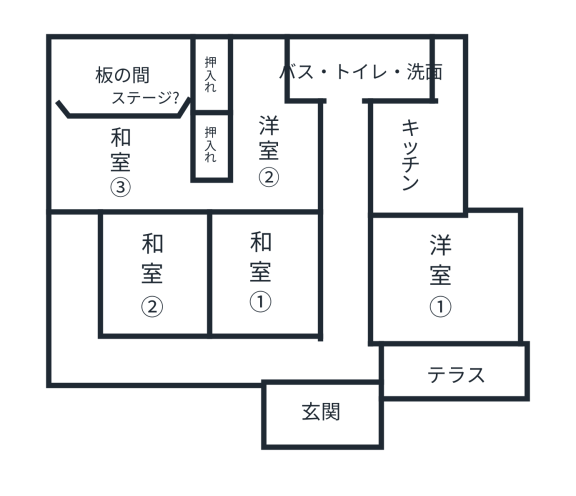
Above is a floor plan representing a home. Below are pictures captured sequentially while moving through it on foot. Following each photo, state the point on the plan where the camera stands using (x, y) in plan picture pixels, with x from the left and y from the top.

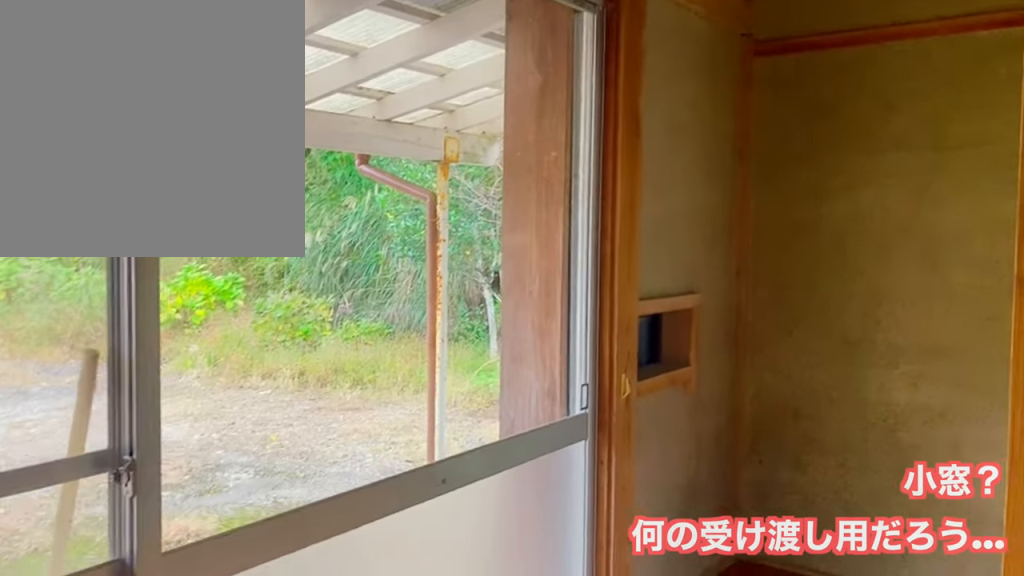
(121, 340)
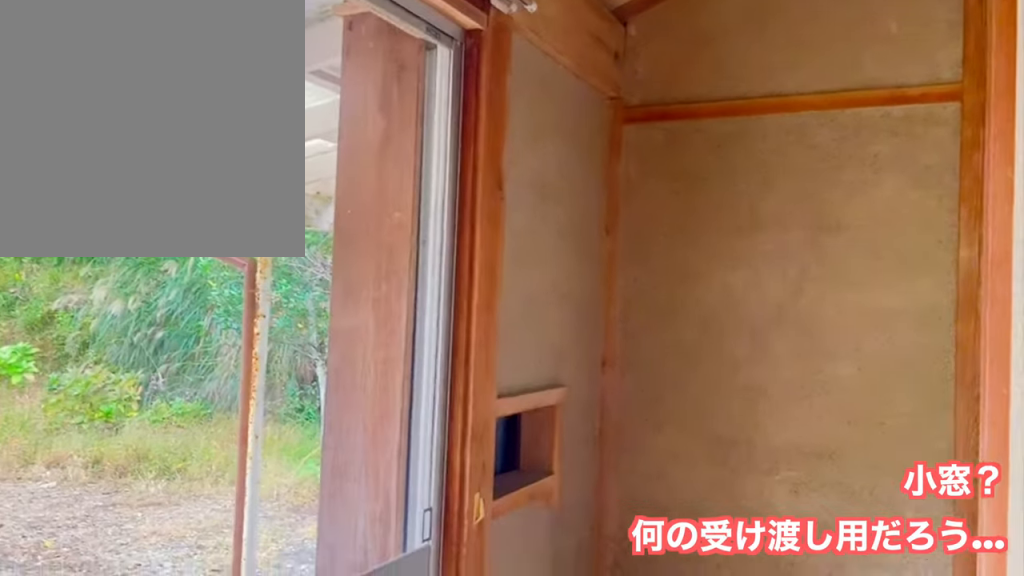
(119, 346)
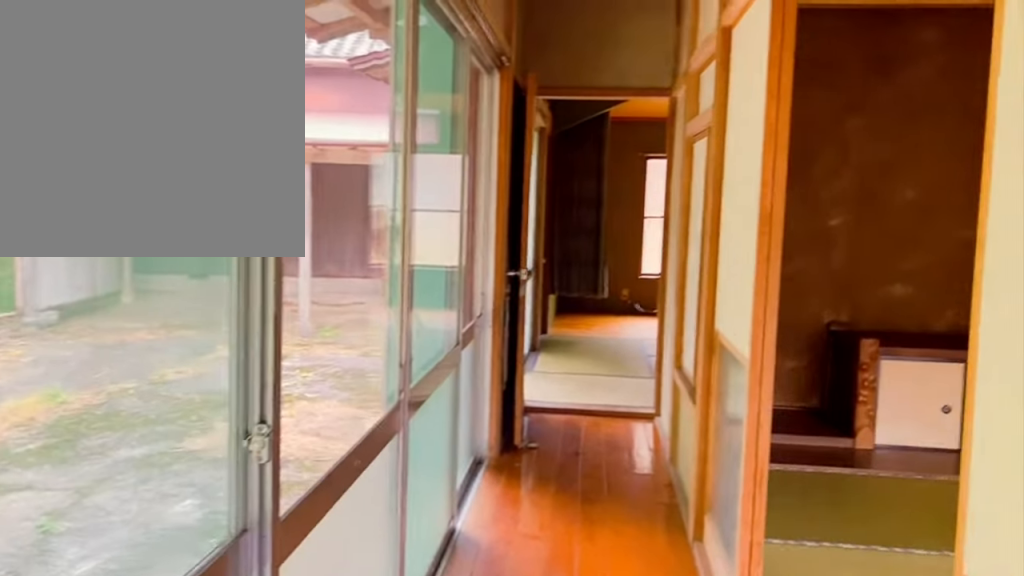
(73, 329)
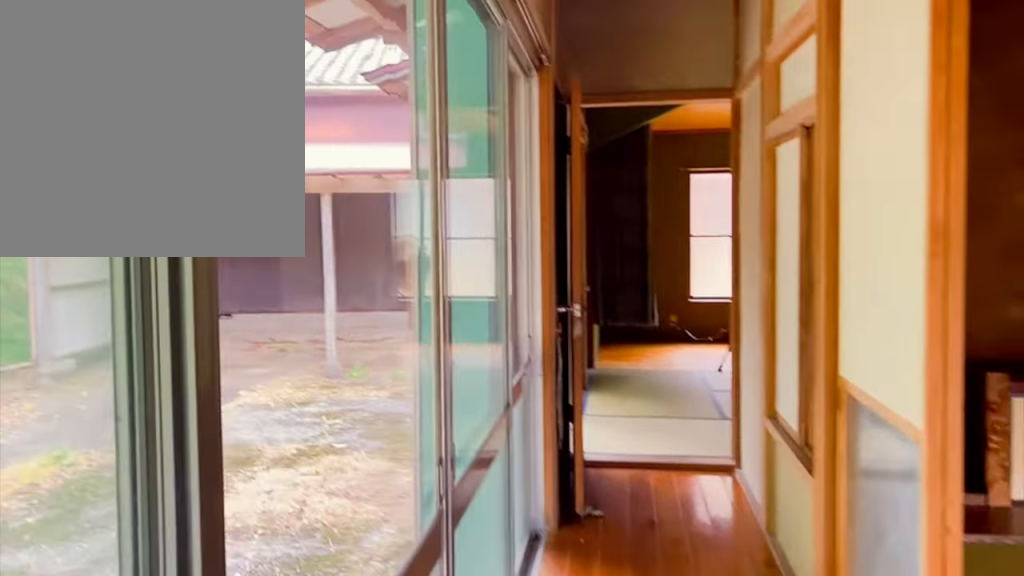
(73, 295)
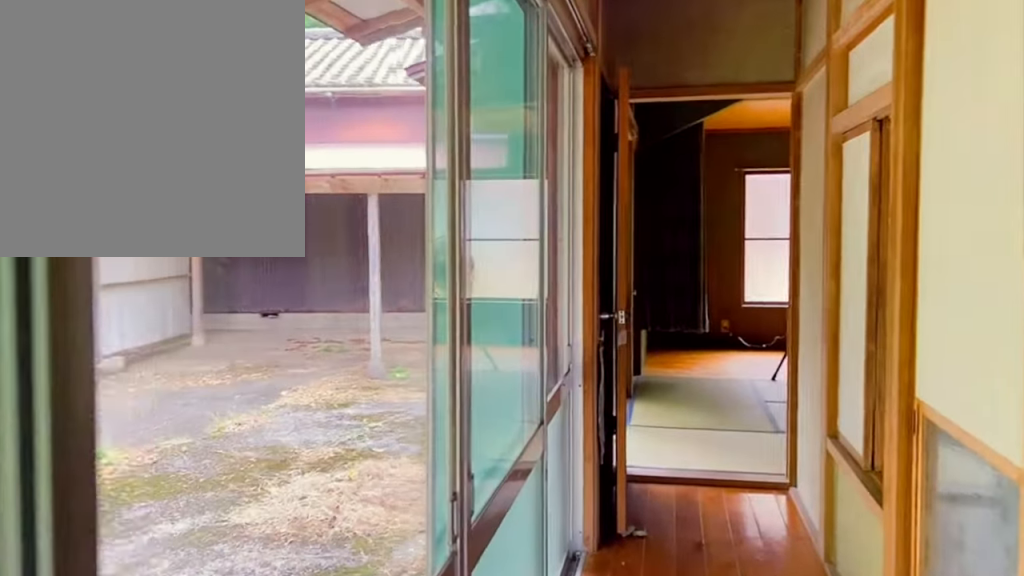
(74, 286)
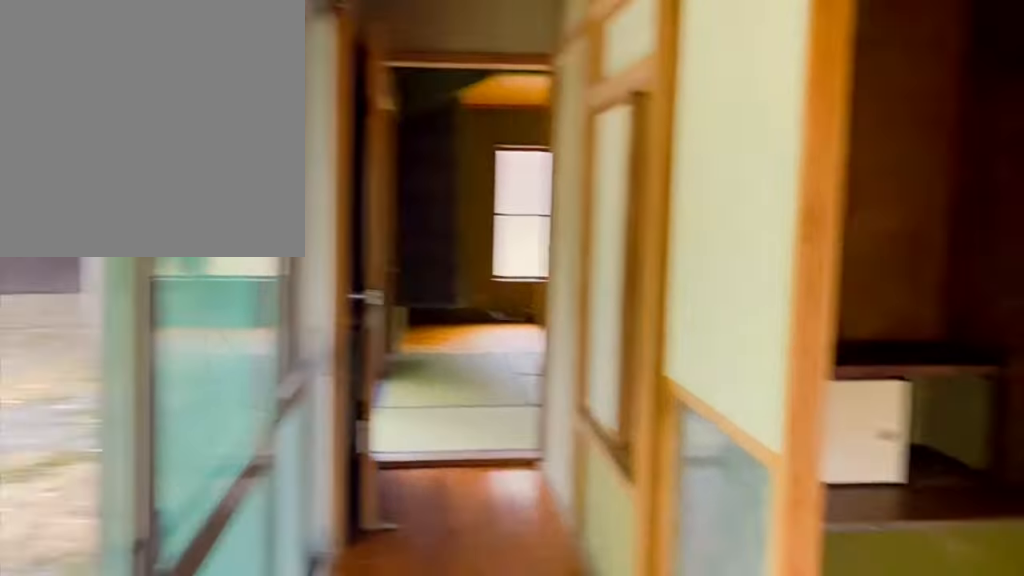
(74, 279)
